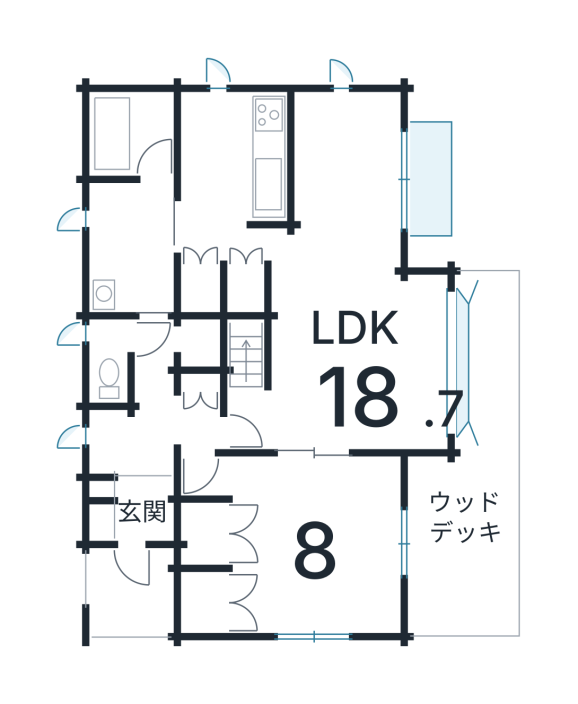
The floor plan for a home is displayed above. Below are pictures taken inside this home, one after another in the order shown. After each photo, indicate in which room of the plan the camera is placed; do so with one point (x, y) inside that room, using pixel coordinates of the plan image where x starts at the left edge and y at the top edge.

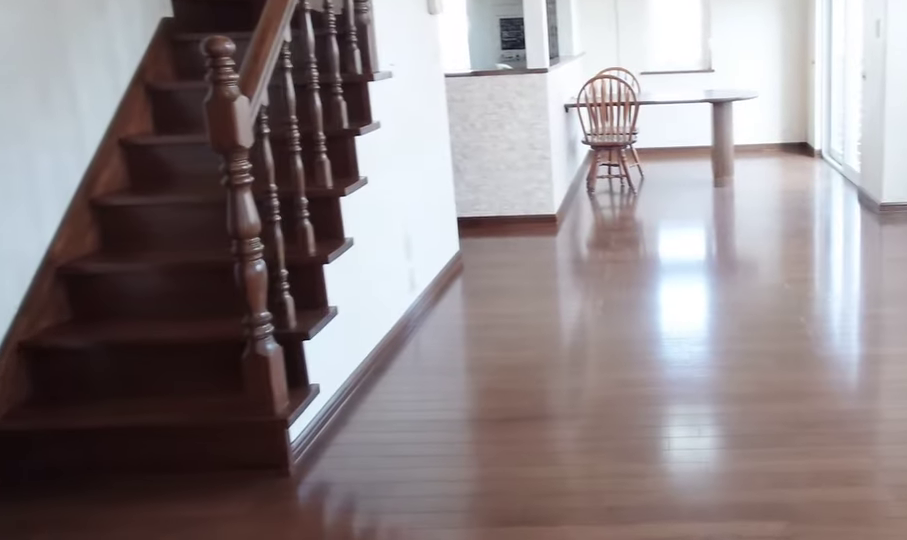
(360, 379)
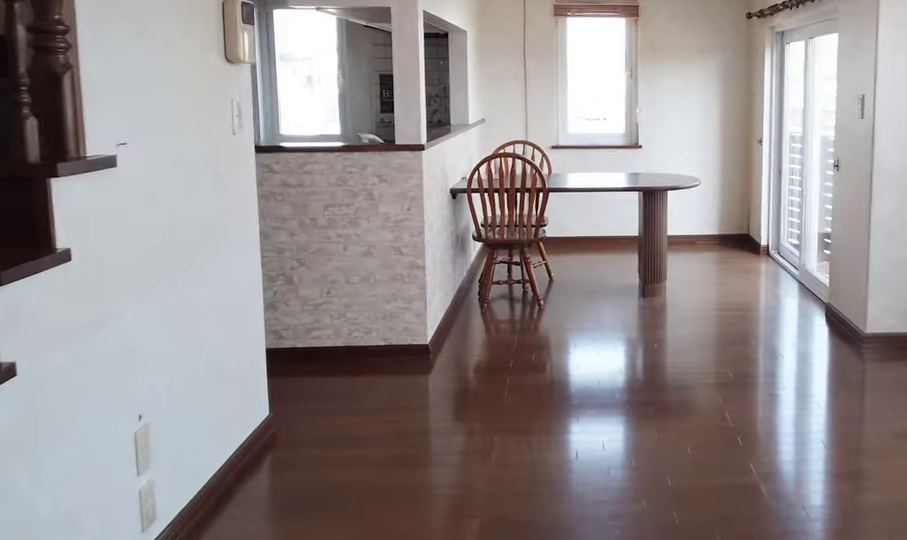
(360, 379)
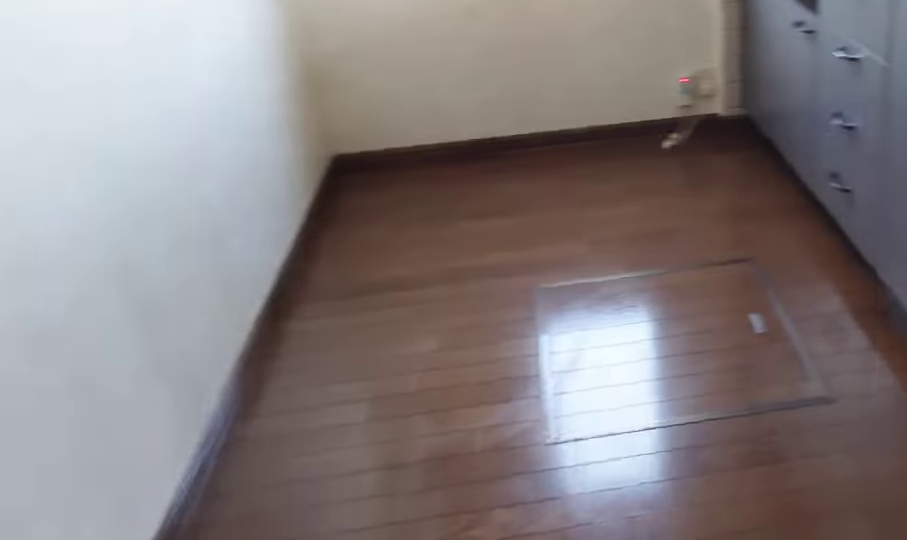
(219, 182)
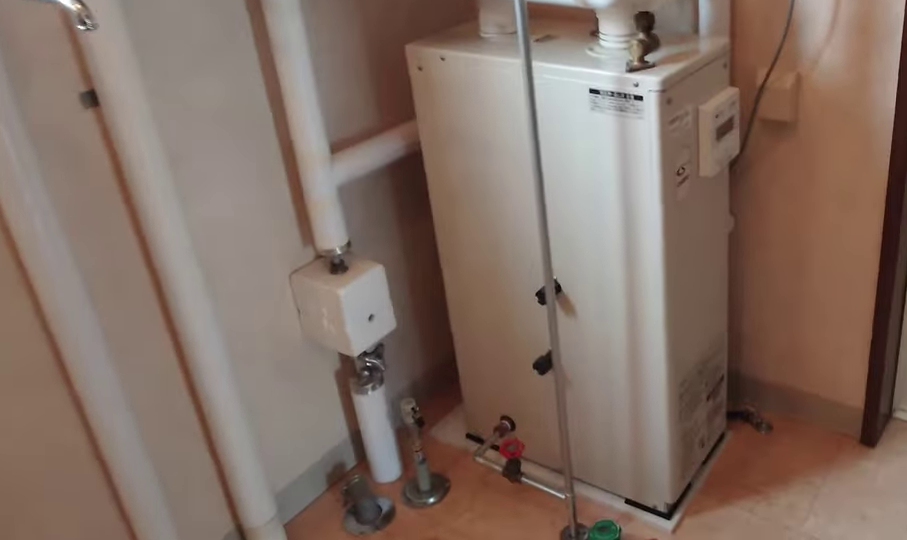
(132, 274)
